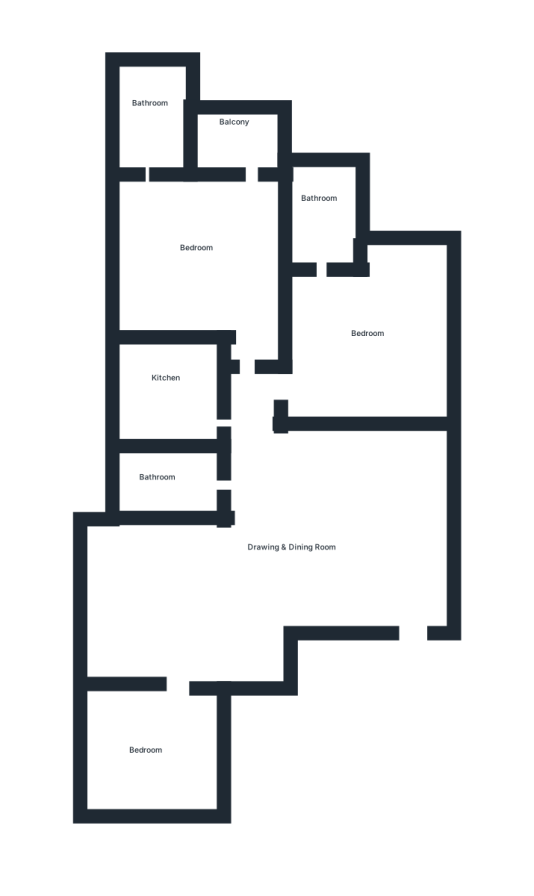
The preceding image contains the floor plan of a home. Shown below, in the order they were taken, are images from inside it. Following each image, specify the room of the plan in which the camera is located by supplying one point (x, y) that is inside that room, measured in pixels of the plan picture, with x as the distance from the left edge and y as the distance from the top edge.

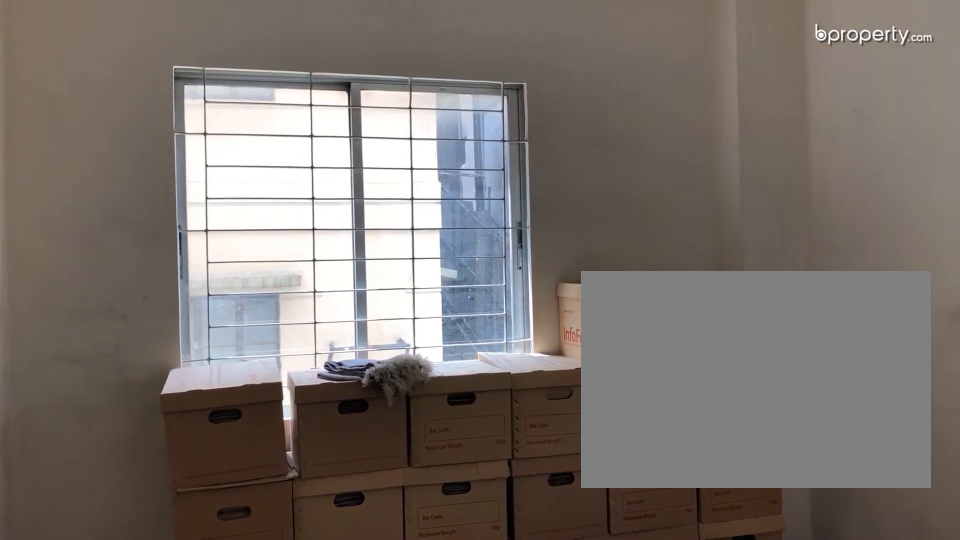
(161, 749)
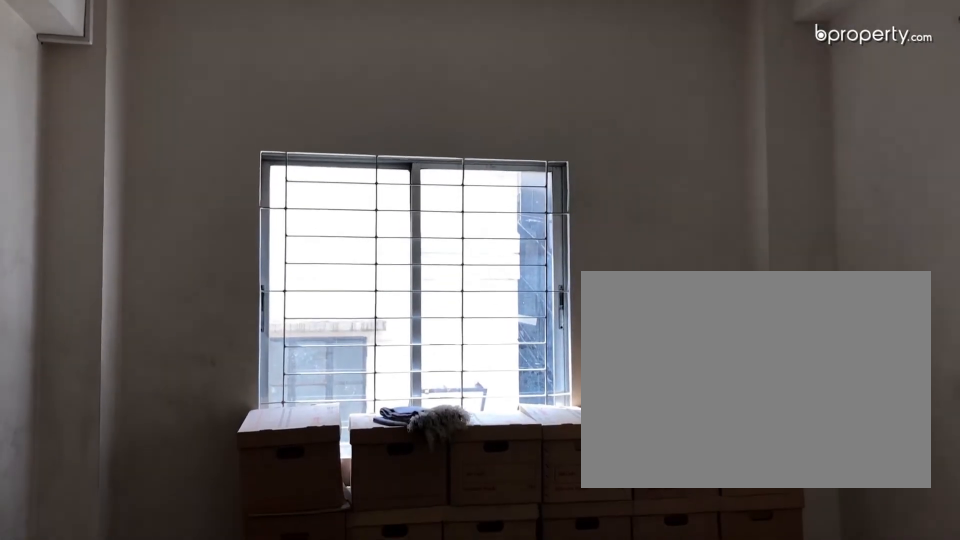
(160, 749)
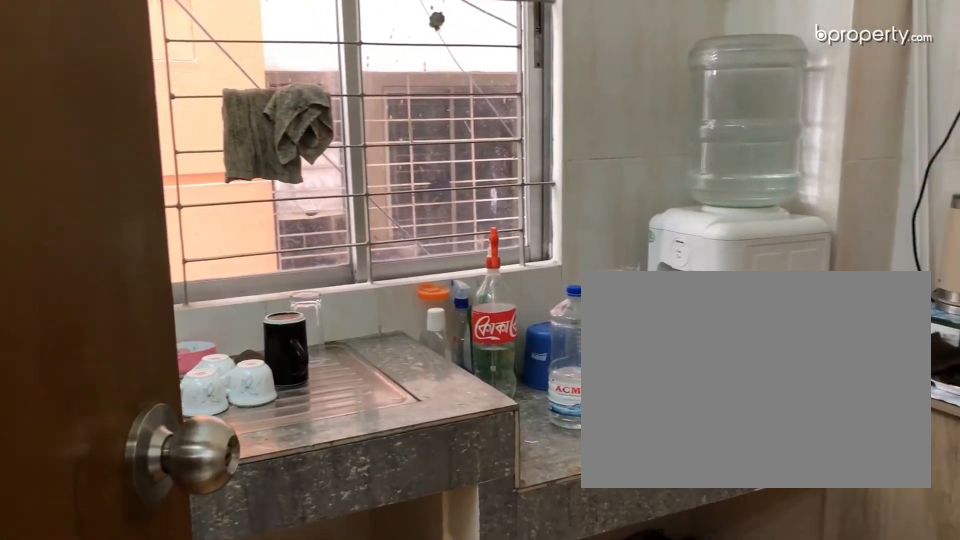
(175, 387)
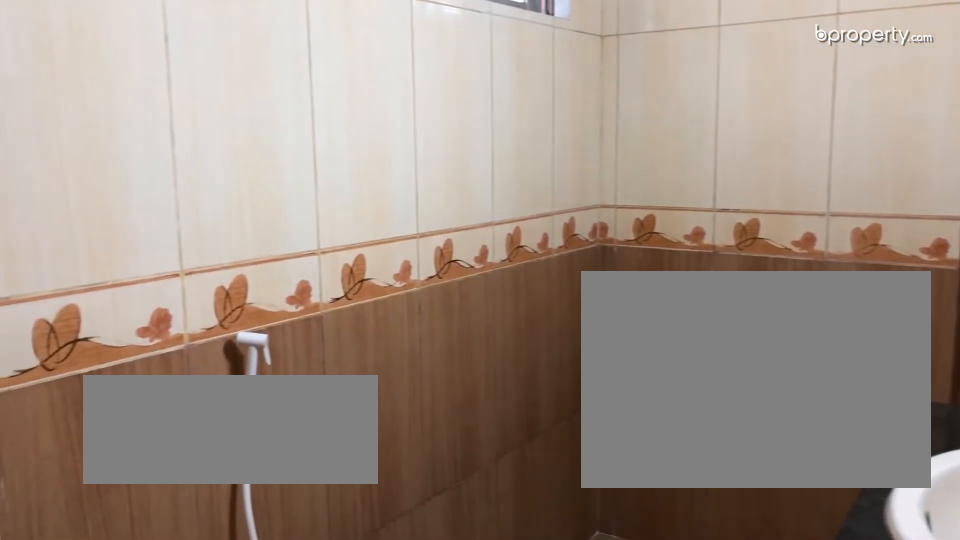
(155, 105)
